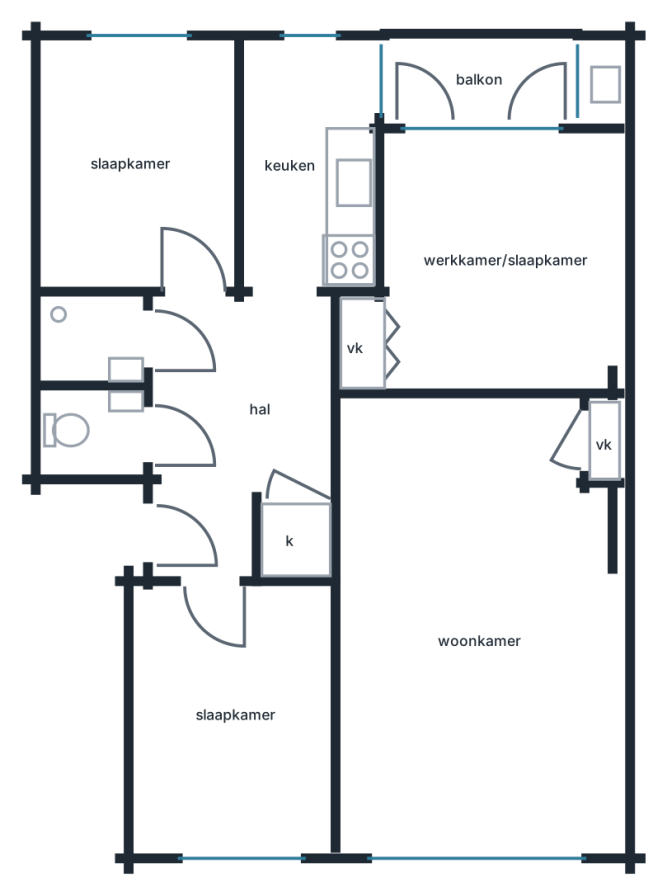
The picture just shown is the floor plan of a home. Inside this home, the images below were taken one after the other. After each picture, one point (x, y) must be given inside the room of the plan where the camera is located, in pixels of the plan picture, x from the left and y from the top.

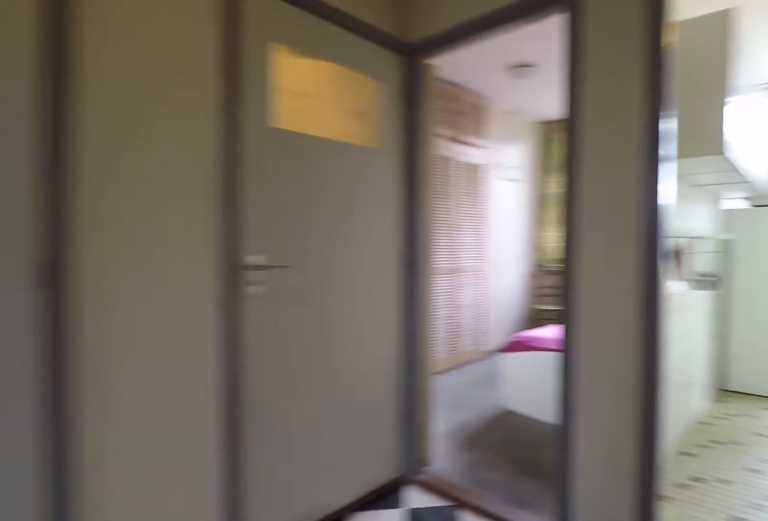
(234, 421)
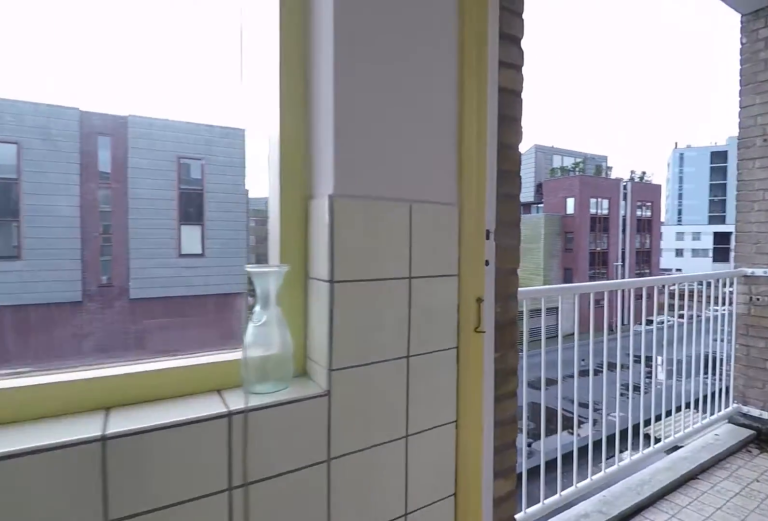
(317, 187)
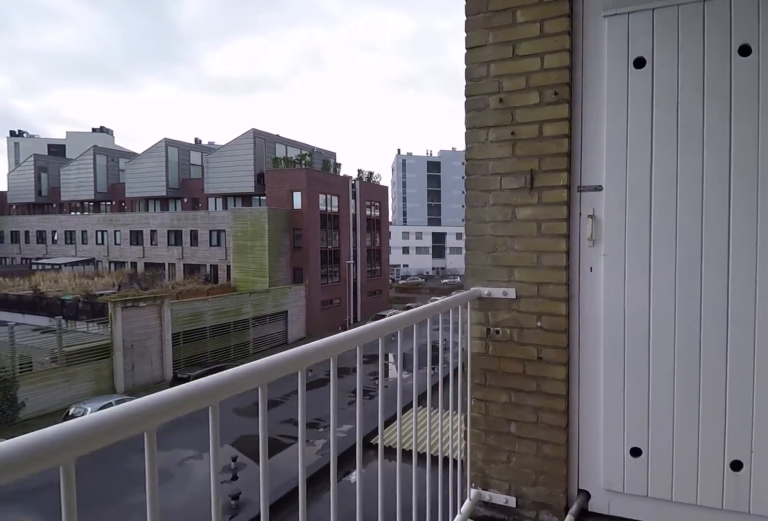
(479, 77)
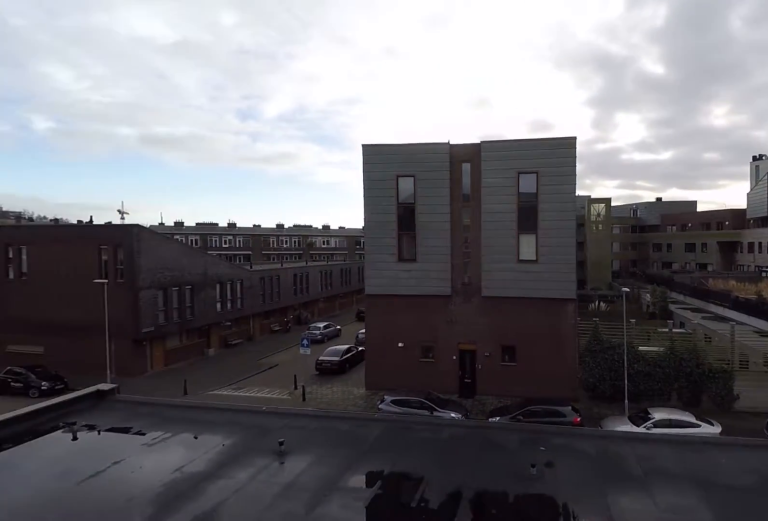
(479, 77)
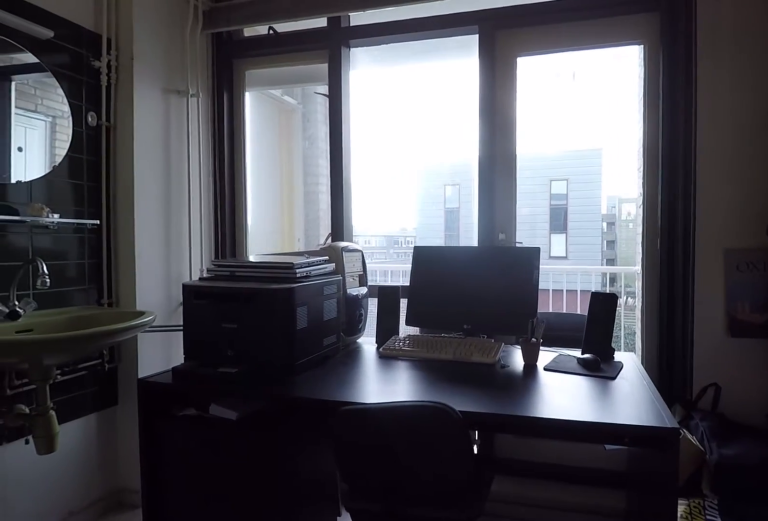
(502, 262)
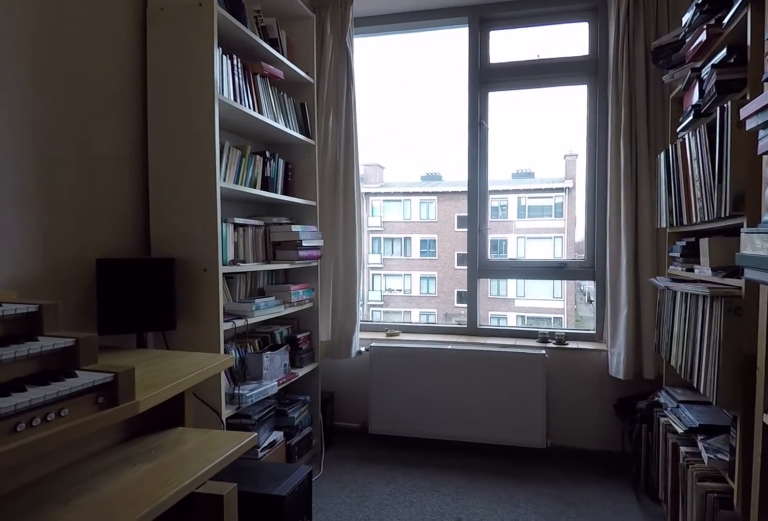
(234, 719)
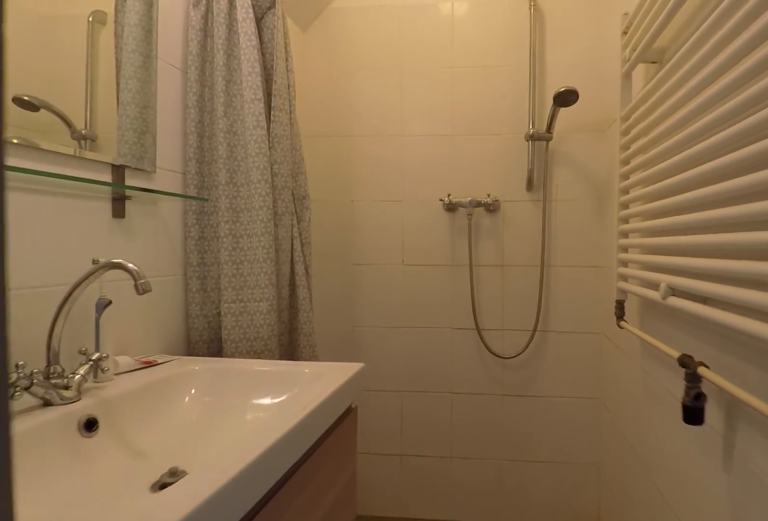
(98, 337)
